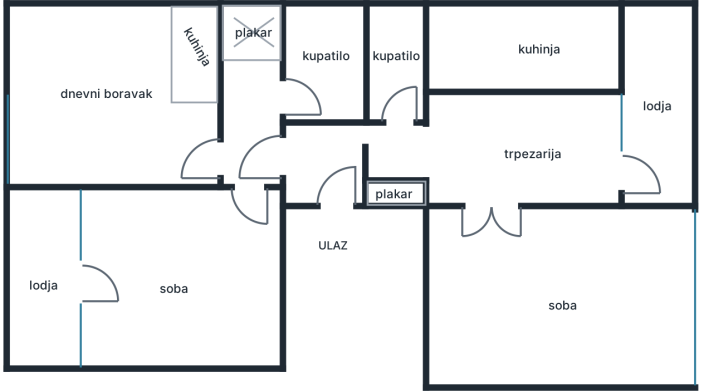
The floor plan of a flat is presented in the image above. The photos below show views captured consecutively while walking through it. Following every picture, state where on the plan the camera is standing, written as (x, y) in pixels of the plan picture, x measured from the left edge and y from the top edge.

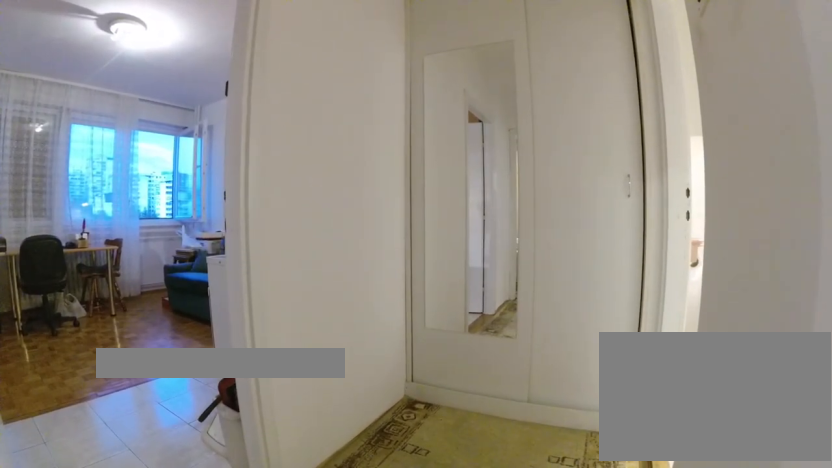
(270, 158)
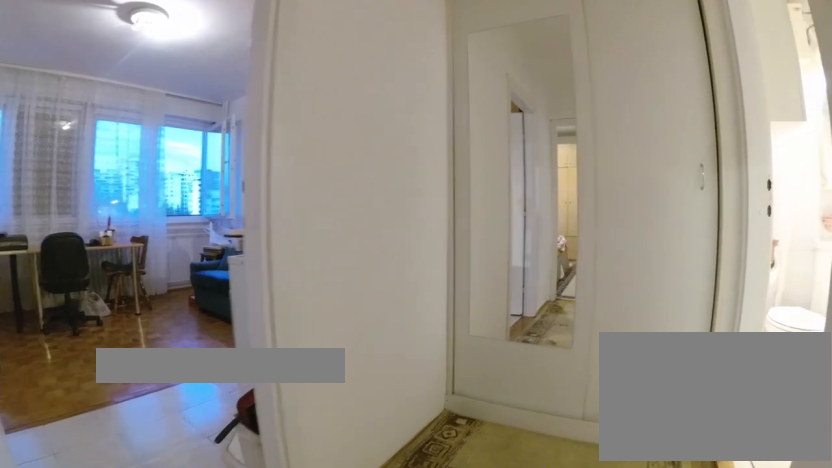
(265, 145)
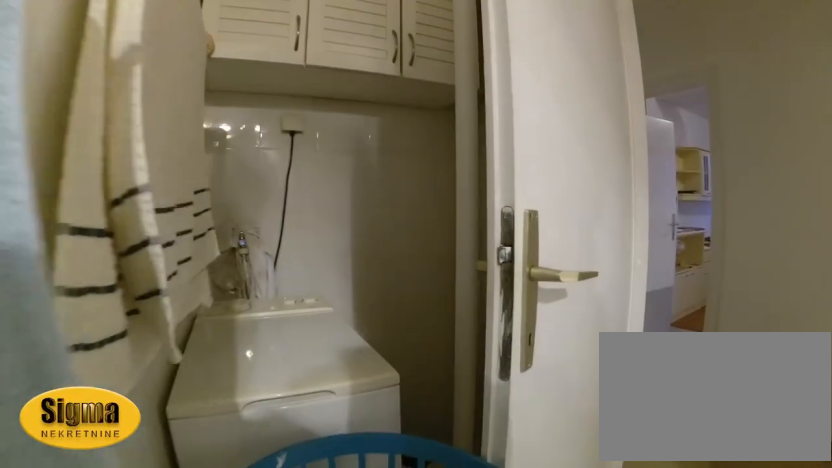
(346, 72)
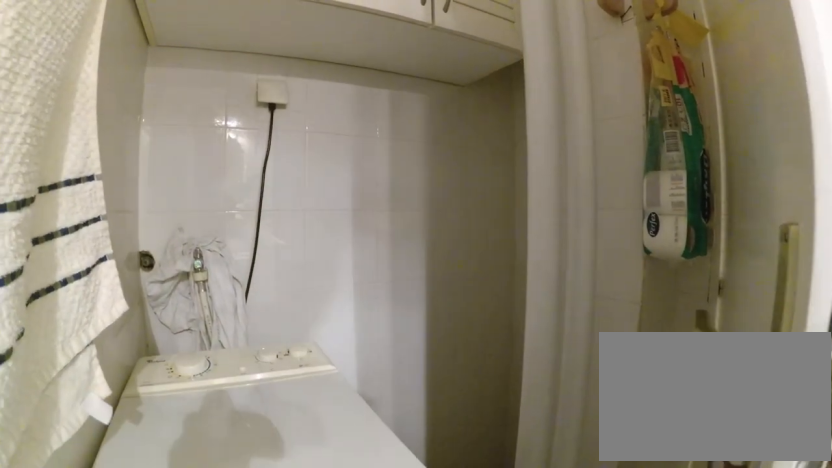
(348, 74)
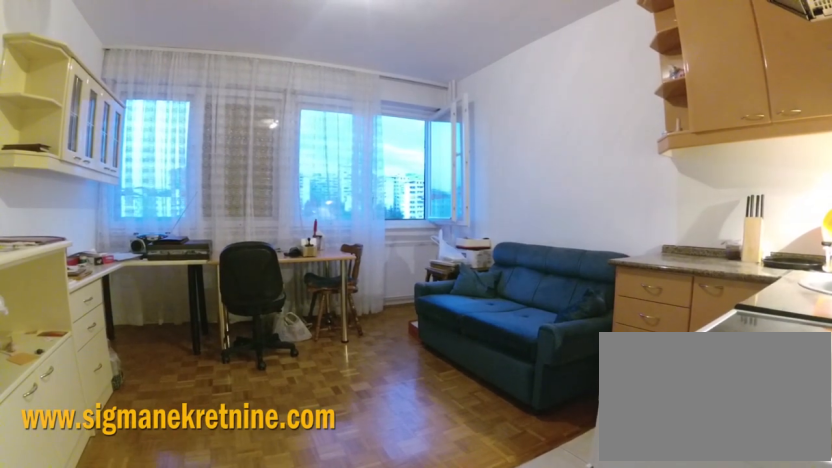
(234, 165)
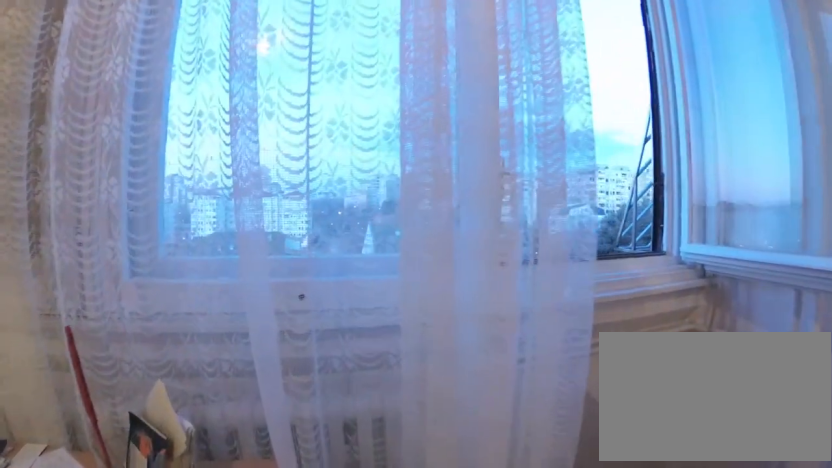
(77, 69)
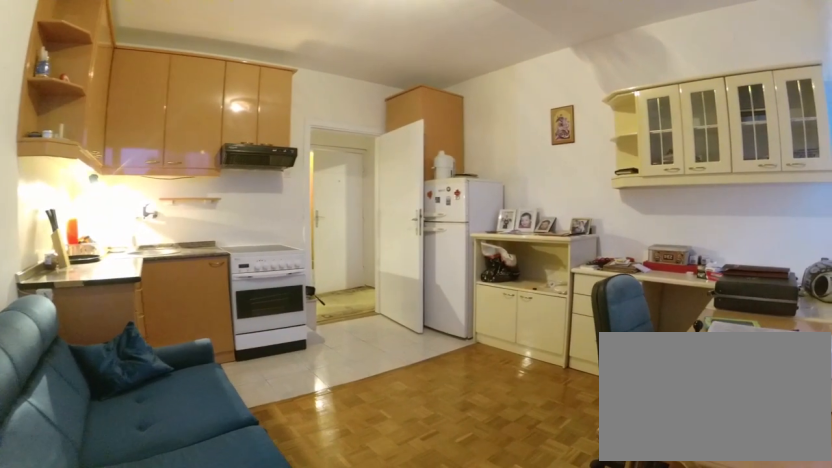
(25, 26)
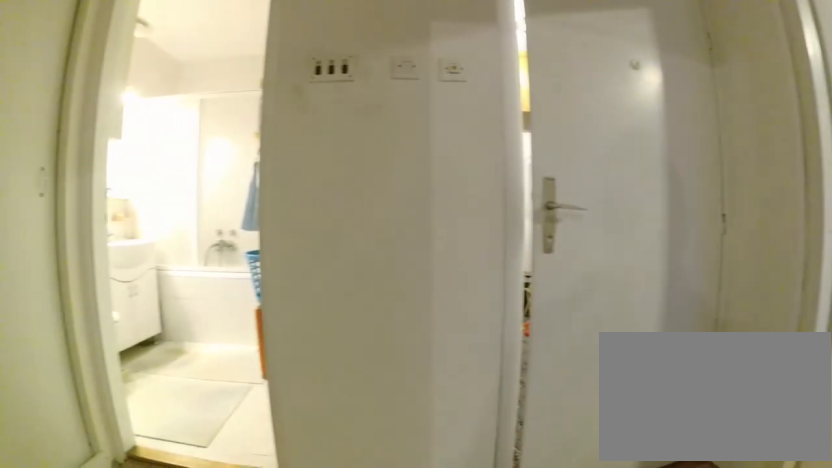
(206, 153)
